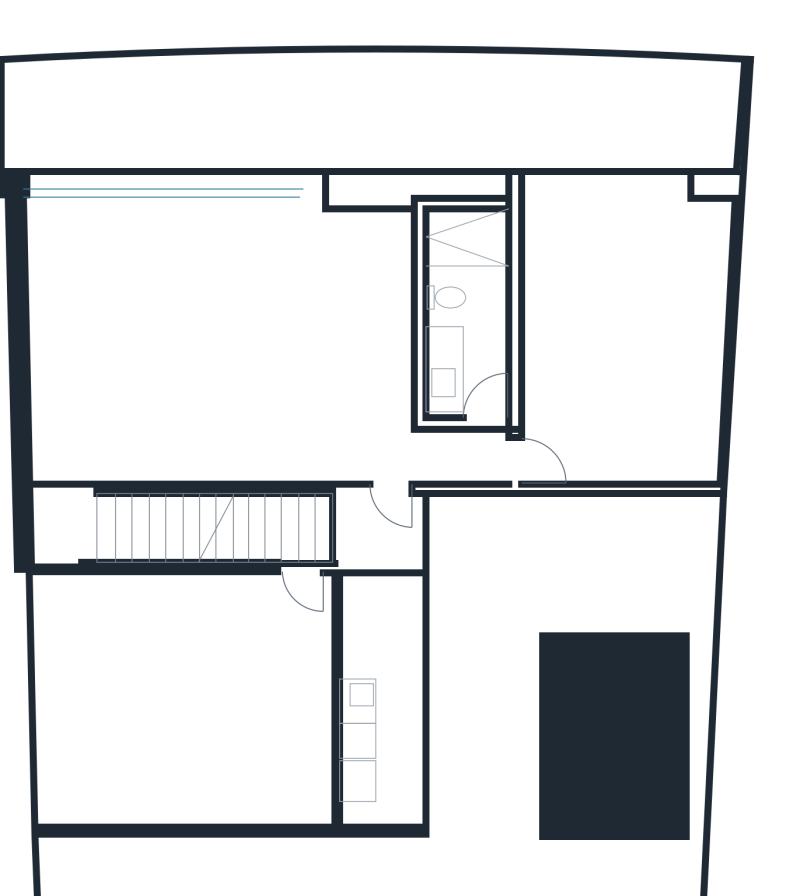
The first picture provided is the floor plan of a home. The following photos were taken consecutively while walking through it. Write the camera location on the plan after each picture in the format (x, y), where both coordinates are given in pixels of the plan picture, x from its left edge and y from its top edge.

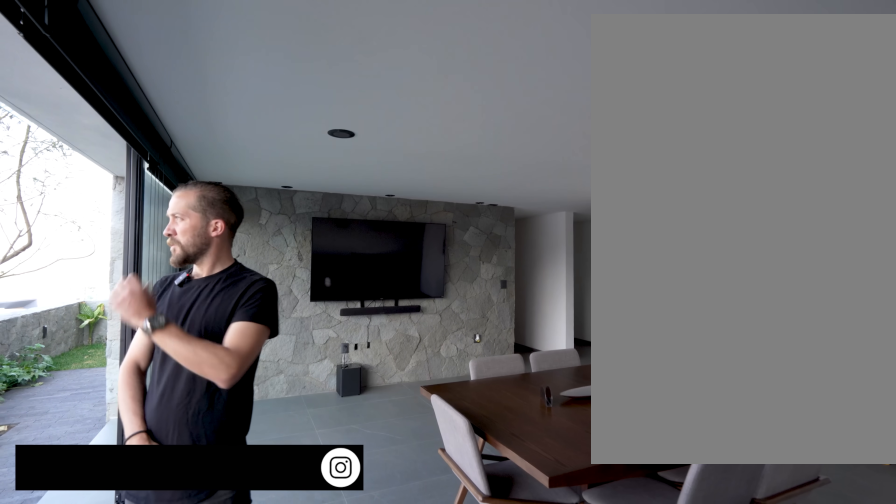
(205, 169)
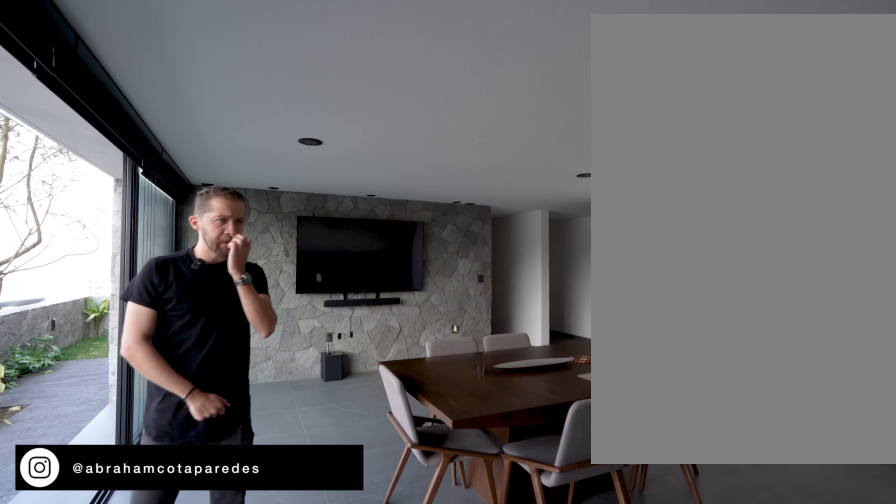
(199, 182)
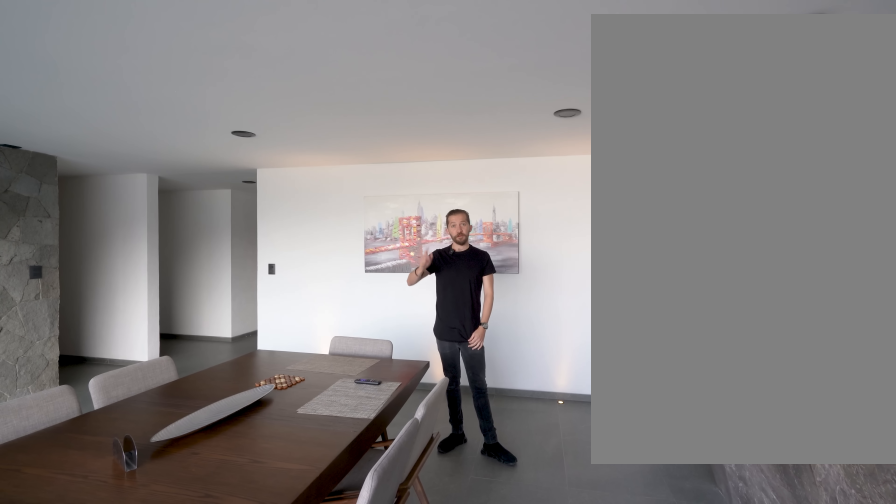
(152, 262)
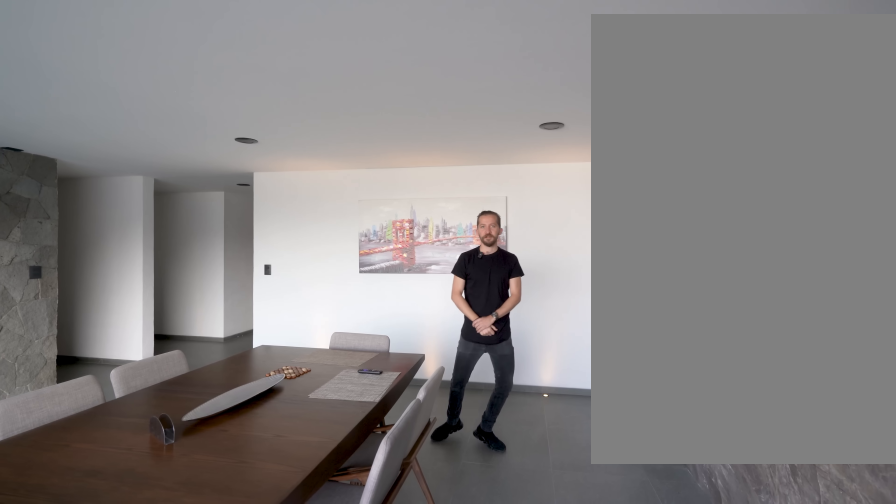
(152, 262)
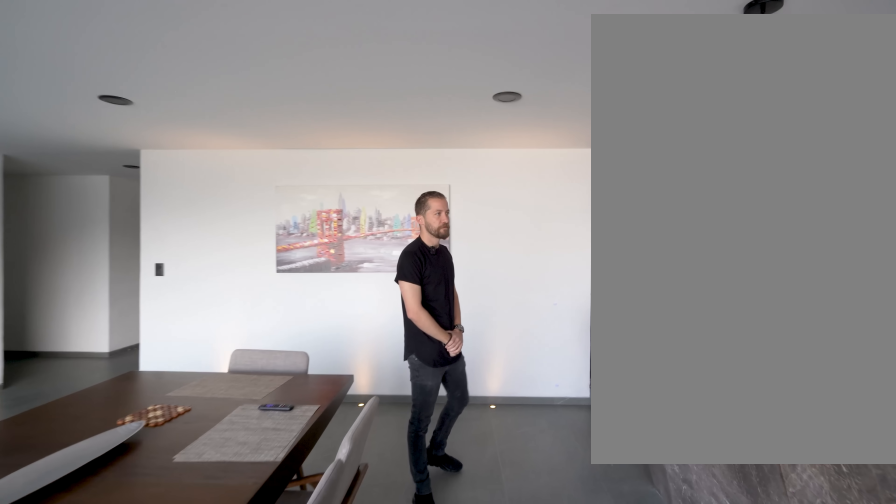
(152, 263)
